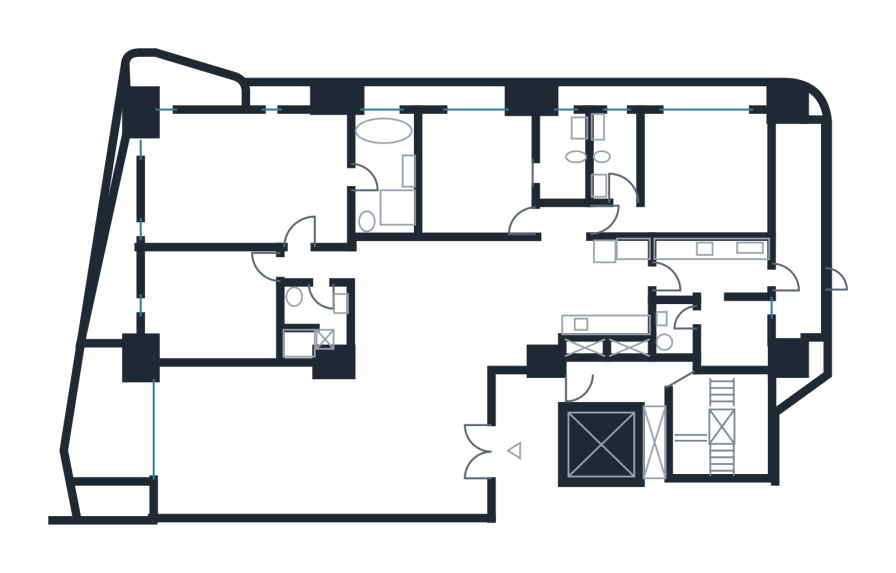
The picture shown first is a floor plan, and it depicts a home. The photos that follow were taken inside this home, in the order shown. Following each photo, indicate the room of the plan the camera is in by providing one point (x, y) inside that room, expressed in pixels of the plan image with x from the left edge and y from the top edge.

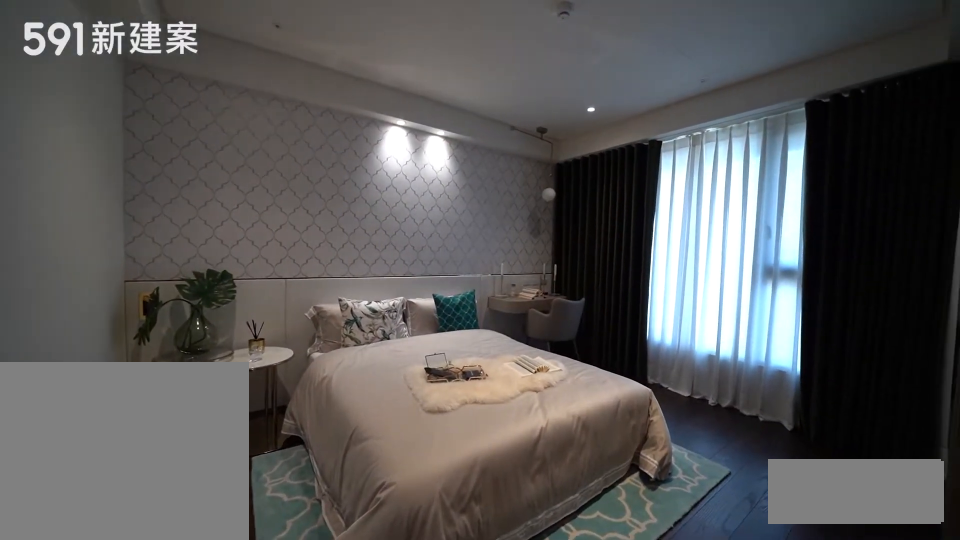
(475, 171)
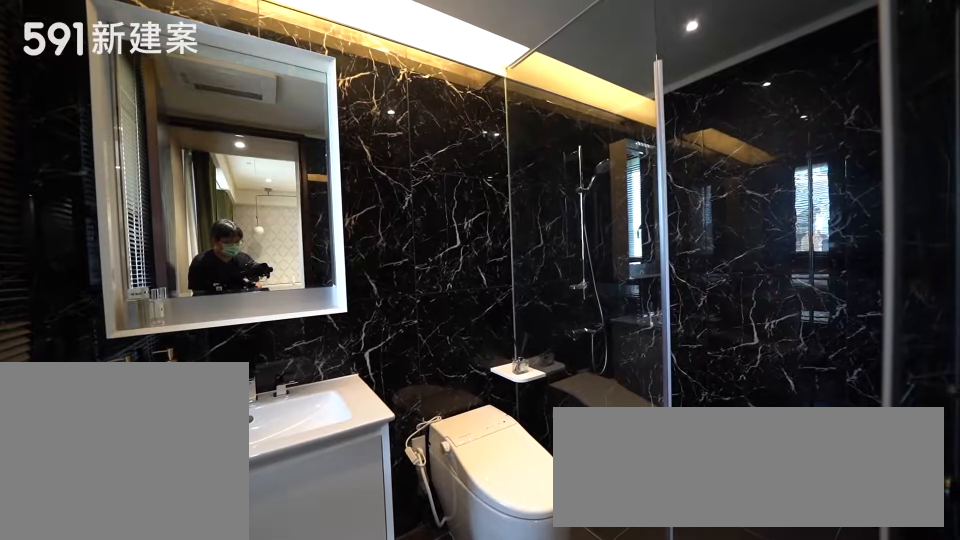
(564, 167)
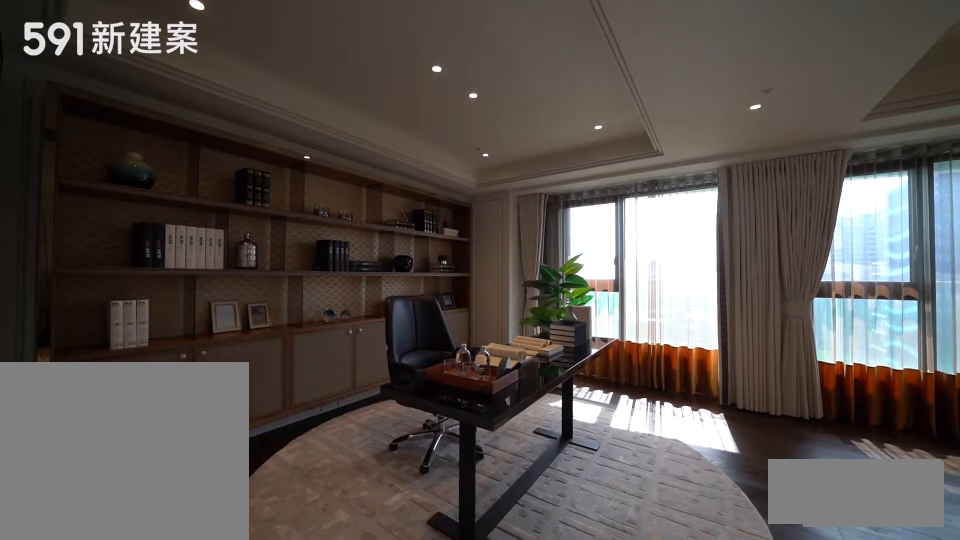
(214, 235)
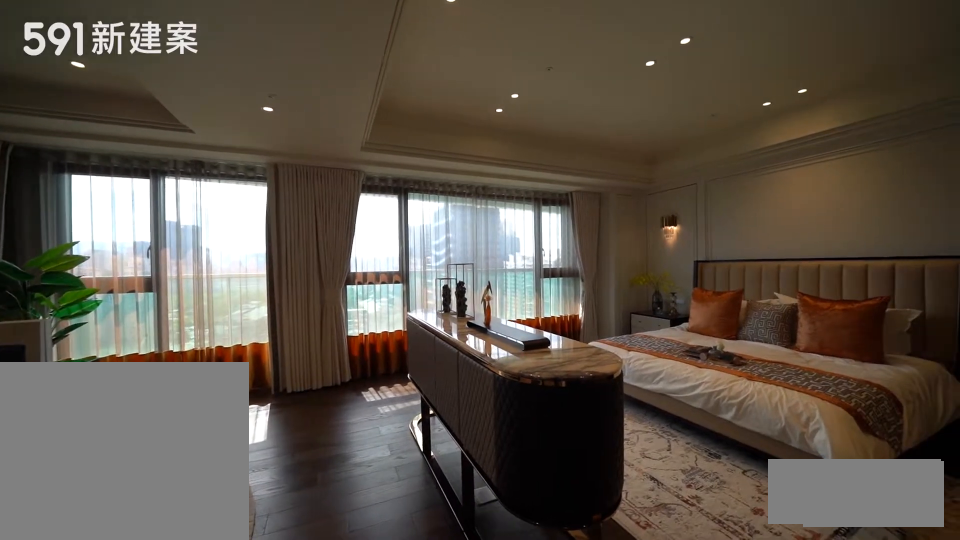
(214, 235)
